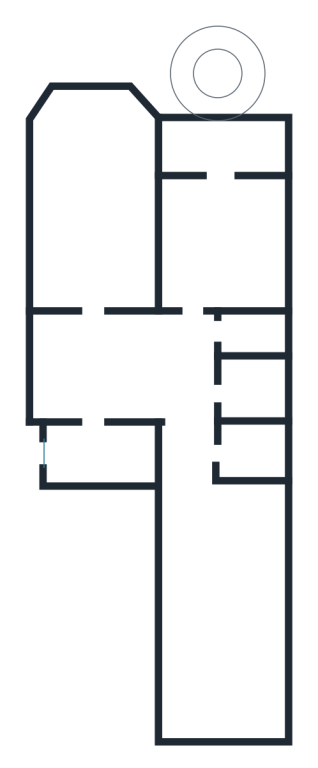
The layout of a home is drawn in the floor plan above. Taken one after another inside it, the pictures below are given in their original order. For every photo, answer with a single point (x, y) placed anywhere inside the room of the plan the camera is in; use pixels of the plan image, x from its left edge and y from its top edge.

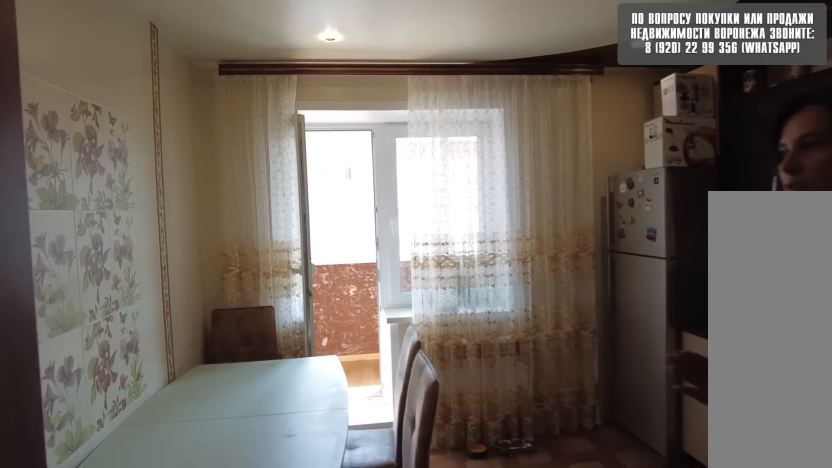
(185, 361)
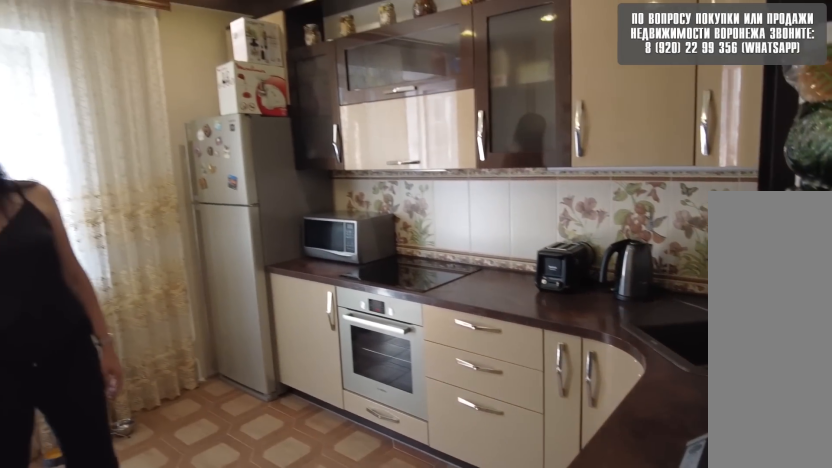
(226, 270)
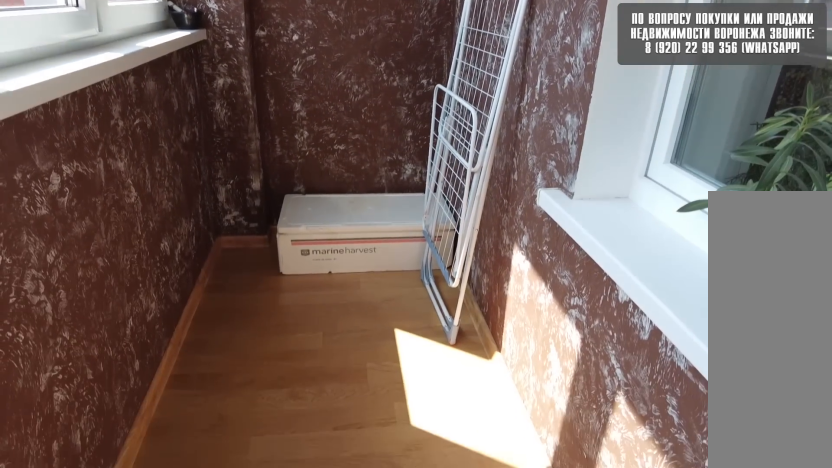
(217, 157)
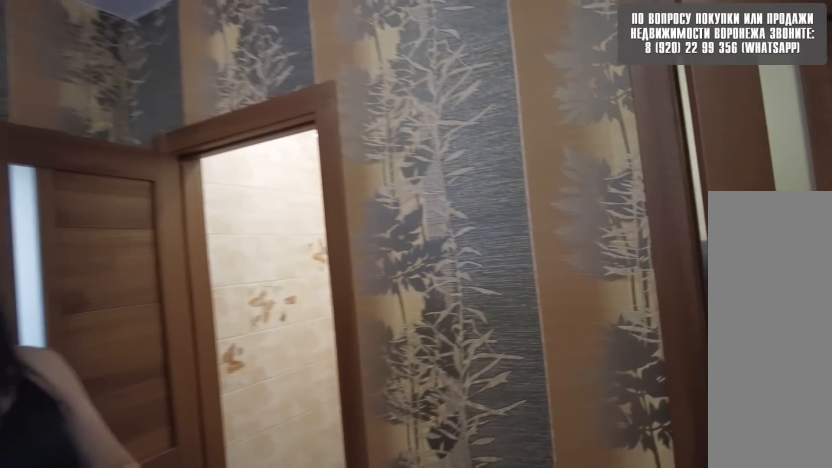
(190, 386)
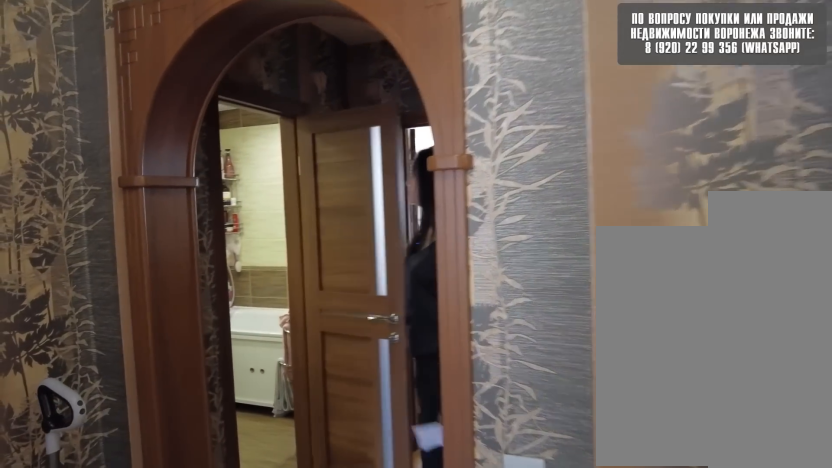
(190, 386)
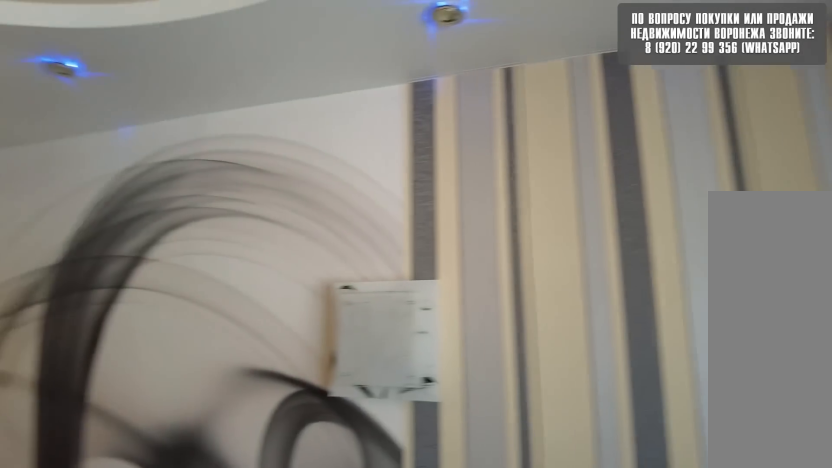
(212, 575)
